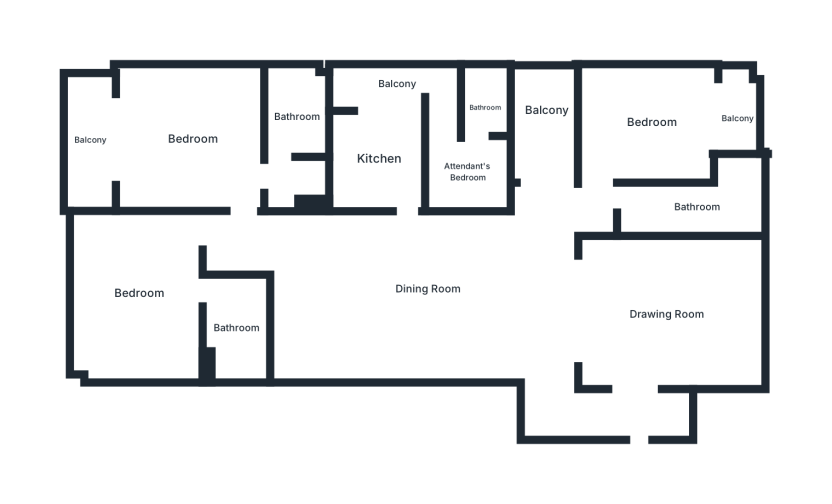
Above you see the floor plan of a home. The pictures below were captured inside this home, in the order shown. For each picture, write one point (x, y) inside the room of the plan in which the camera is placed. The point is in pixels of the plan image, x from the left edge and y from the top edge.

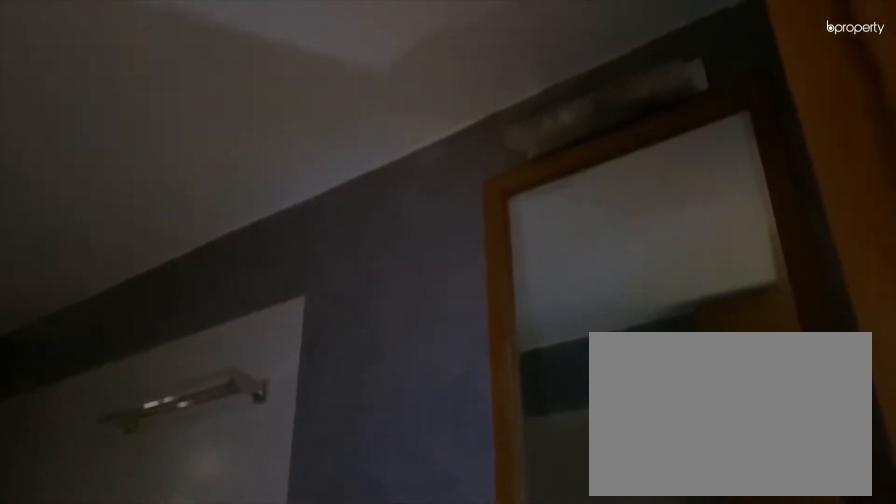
(697, 208)
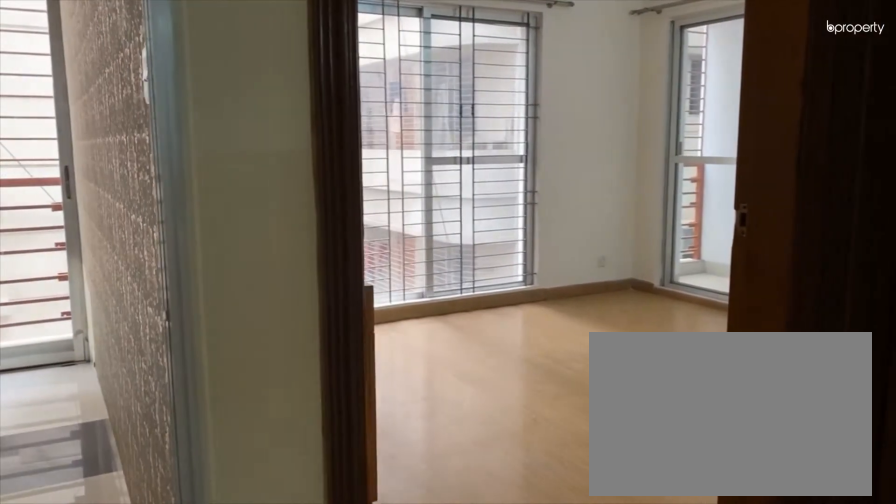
(600, 178)
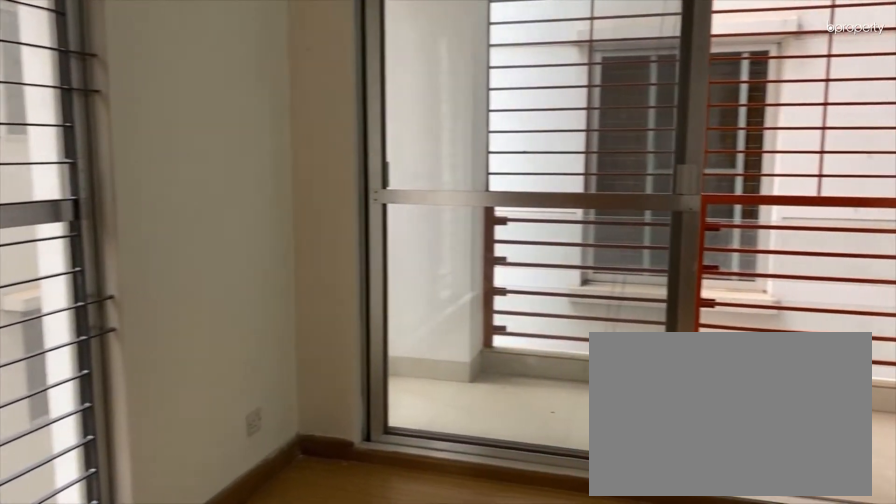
(651, 121)
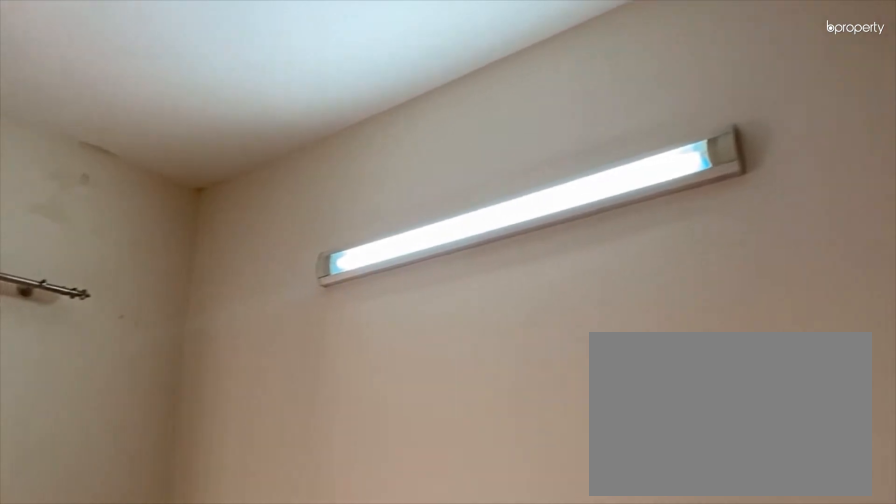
(651, 121)
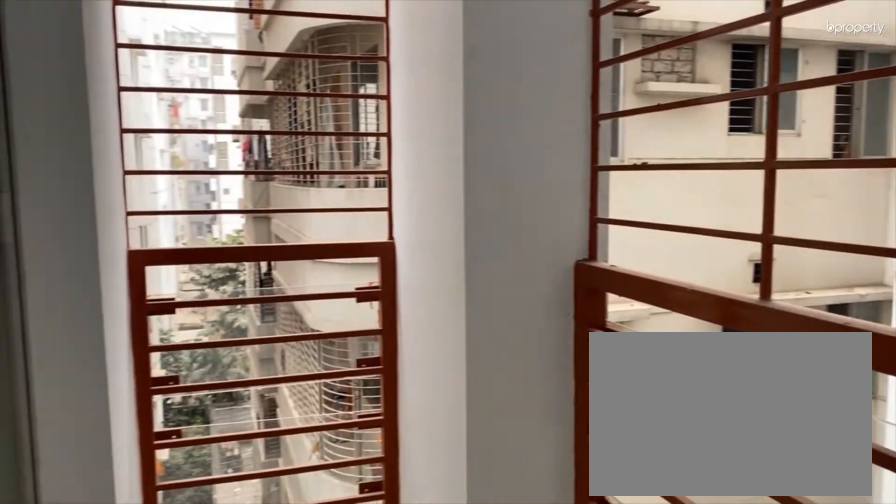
(736, 117)
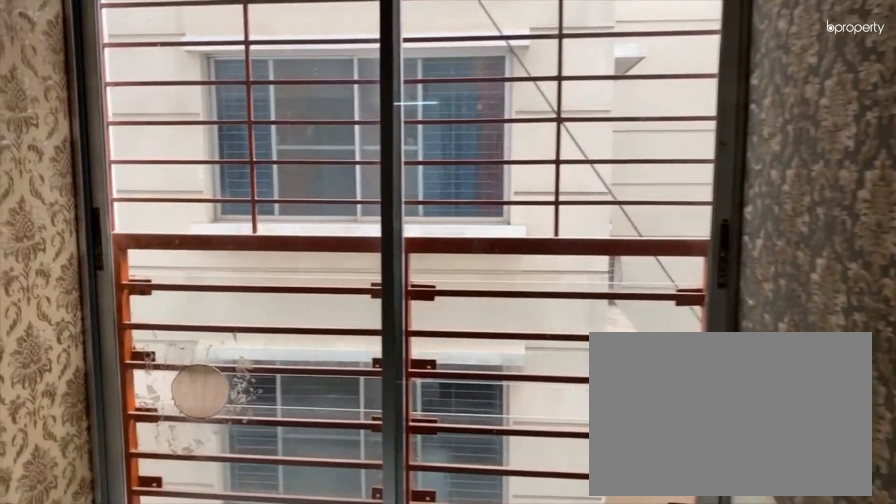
(547, 108)
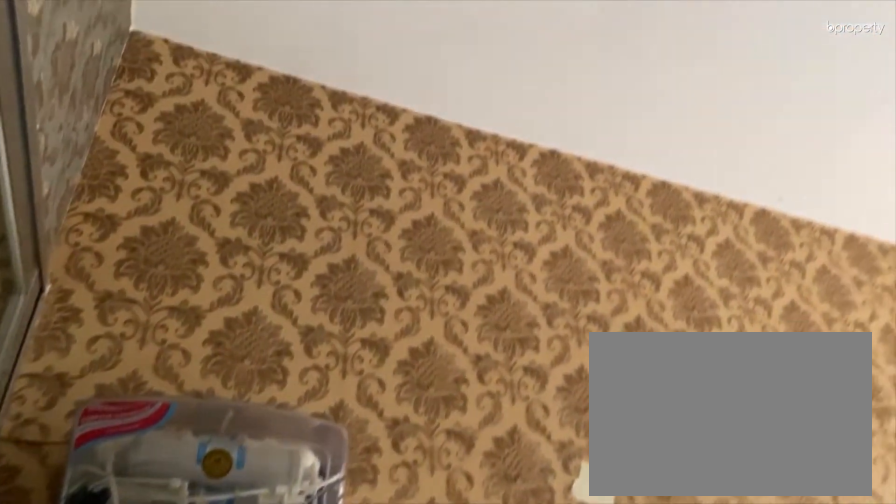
(547, 108)
